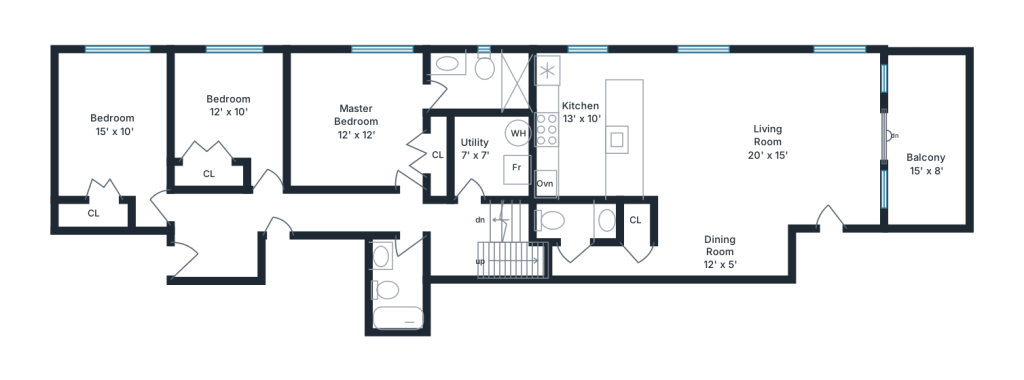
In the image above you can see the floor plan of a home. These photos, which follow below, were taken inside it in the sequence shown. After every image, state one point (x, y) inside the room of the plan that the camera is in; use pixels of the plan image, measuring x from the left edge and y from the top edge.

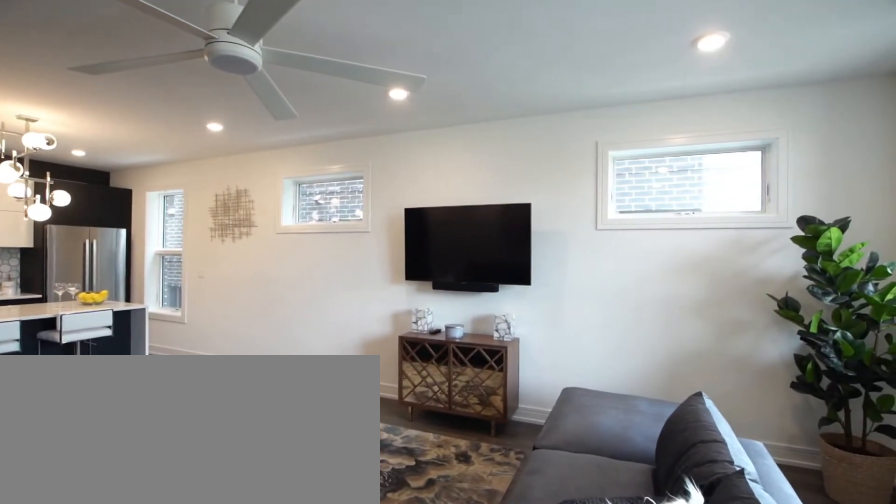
(723, 163)
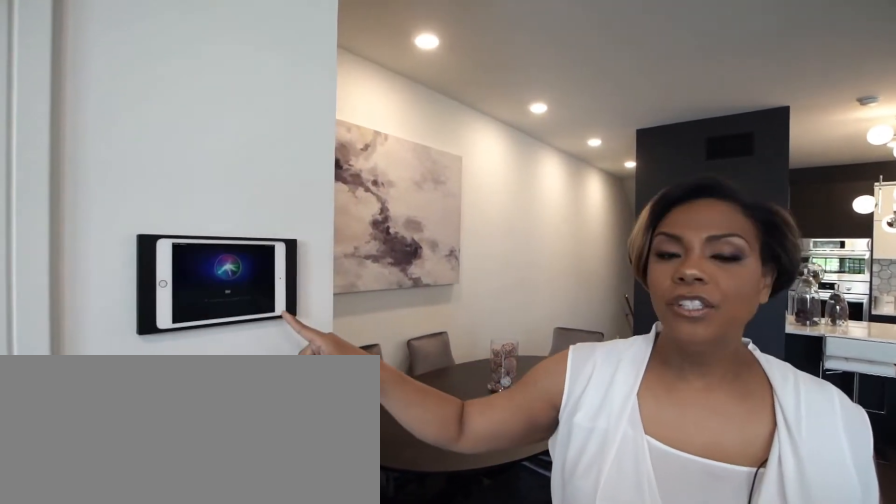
(723, 163)
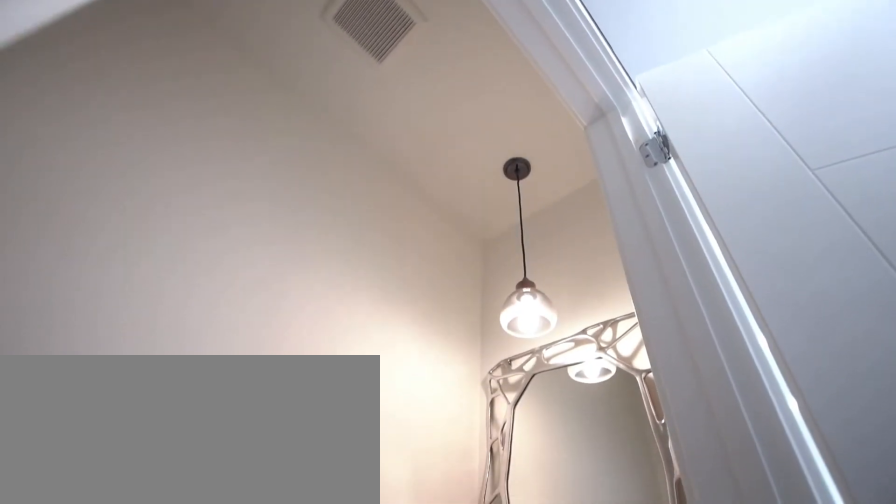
(570, 225)
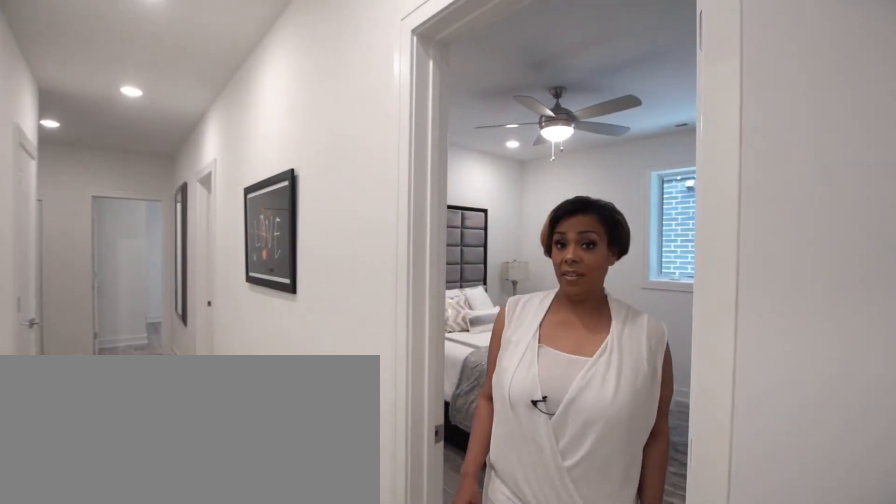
(354, 118)
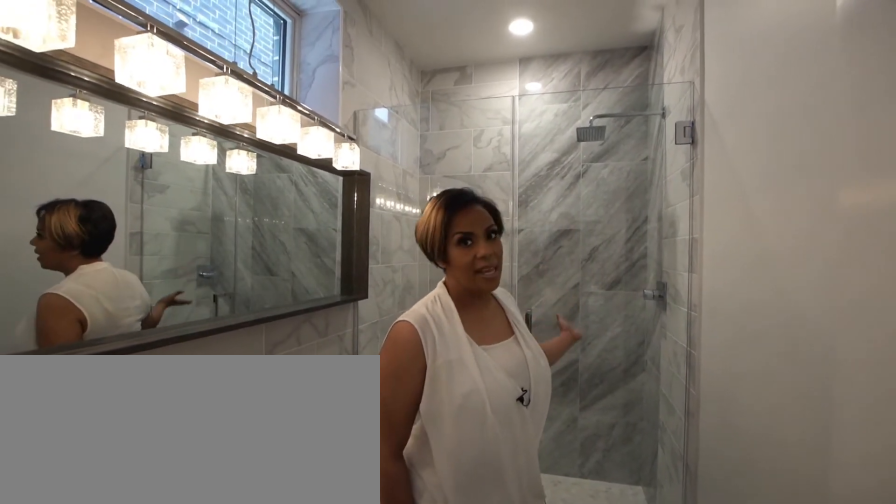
(471, 90)
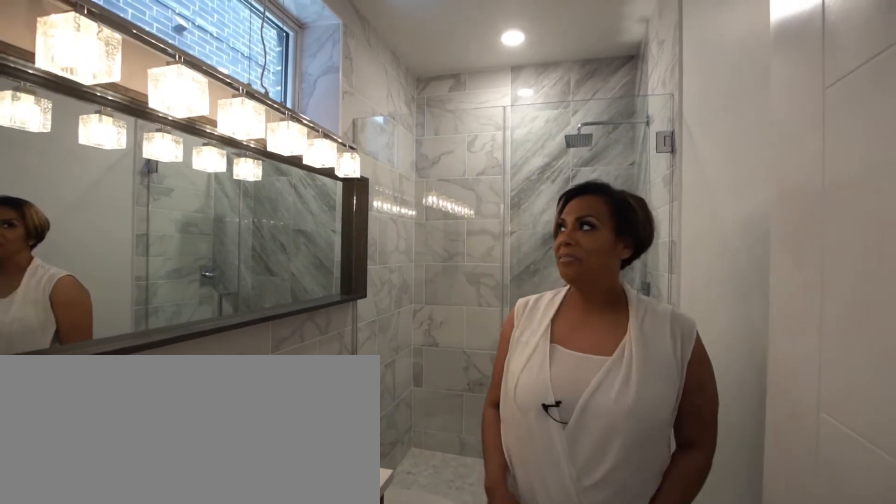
(471, 90)
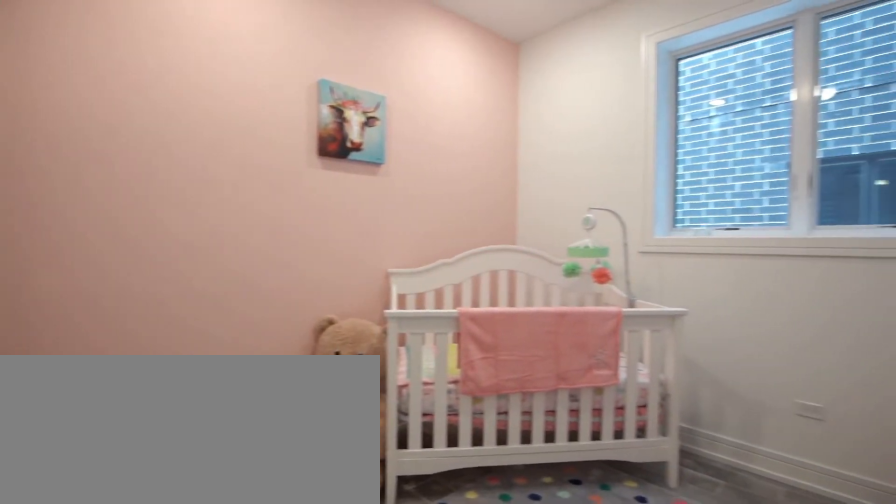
(232, 108)
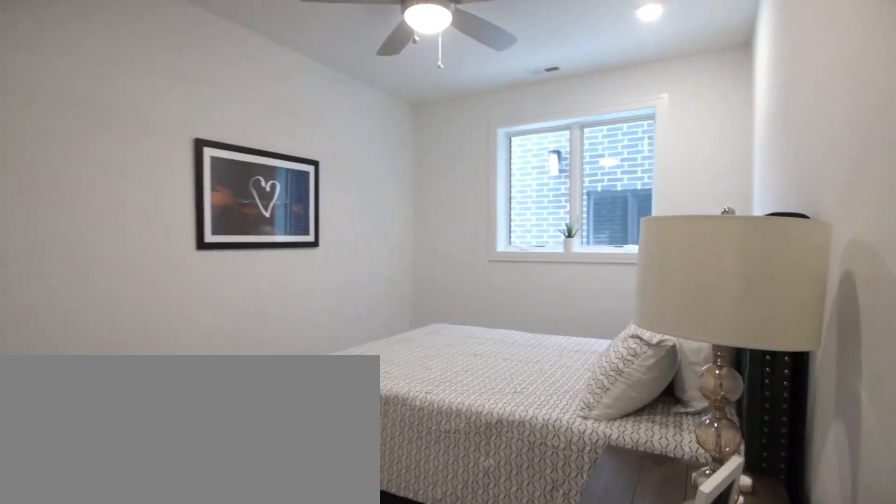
(116, 127)
